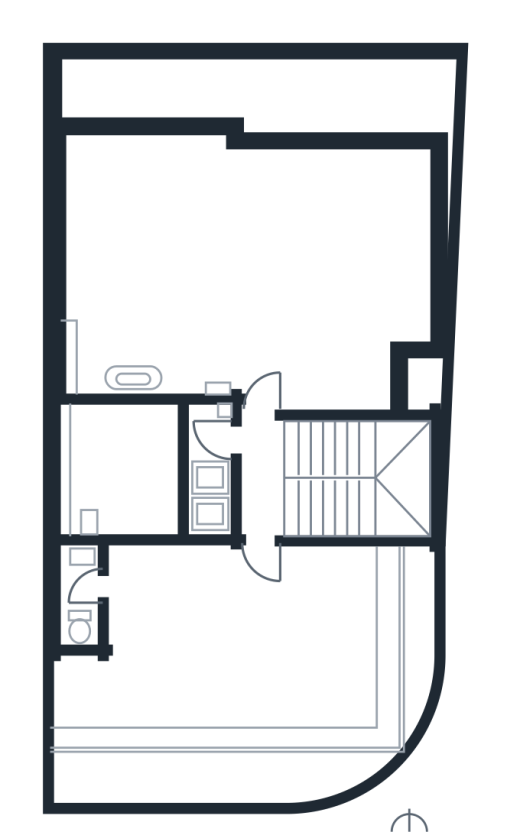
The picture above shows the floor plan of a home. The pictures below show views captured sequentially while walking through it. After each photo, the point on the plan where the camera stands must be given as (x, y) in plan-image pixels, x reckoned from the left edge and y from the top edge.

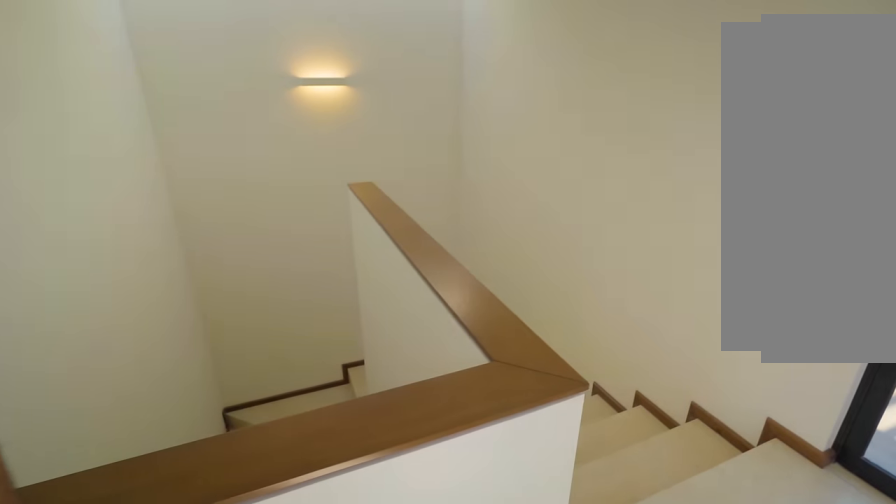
(237, 443)
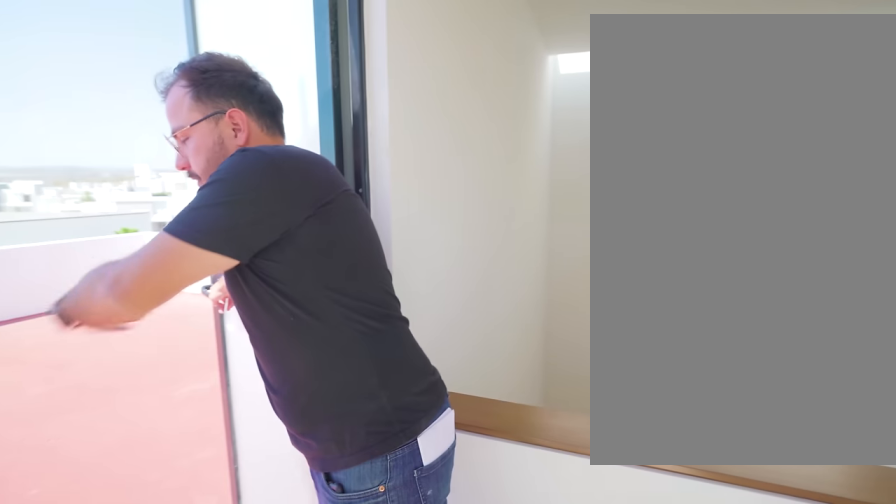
(254, 442)
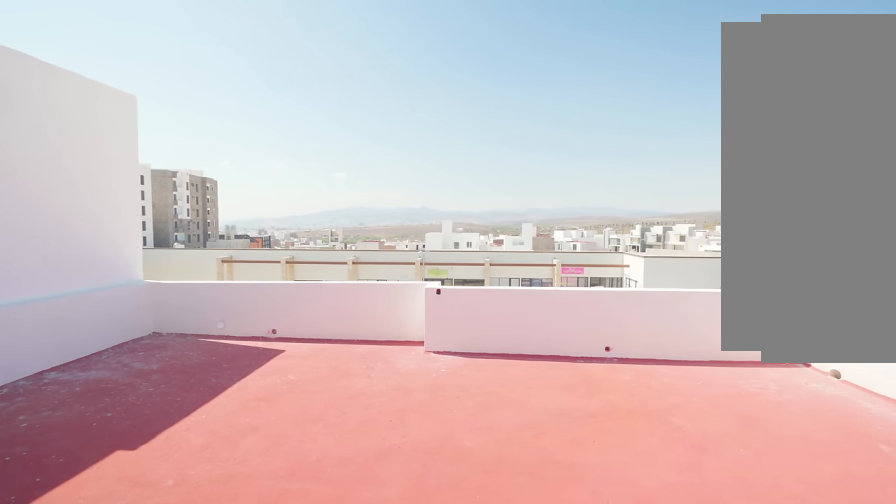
(264, 379)
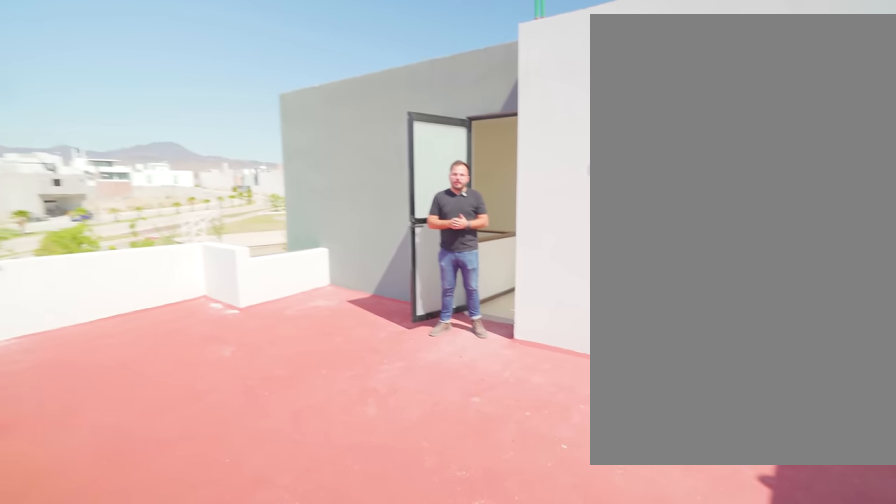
(214, 205)
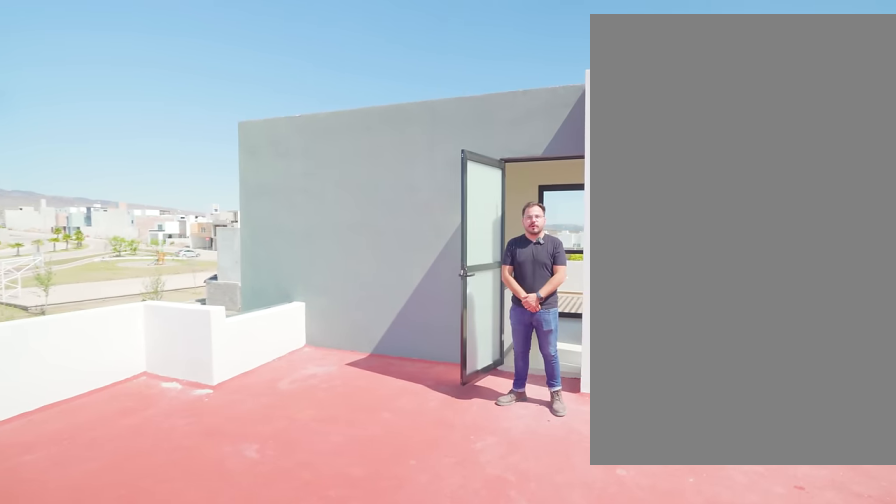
(269, 277)
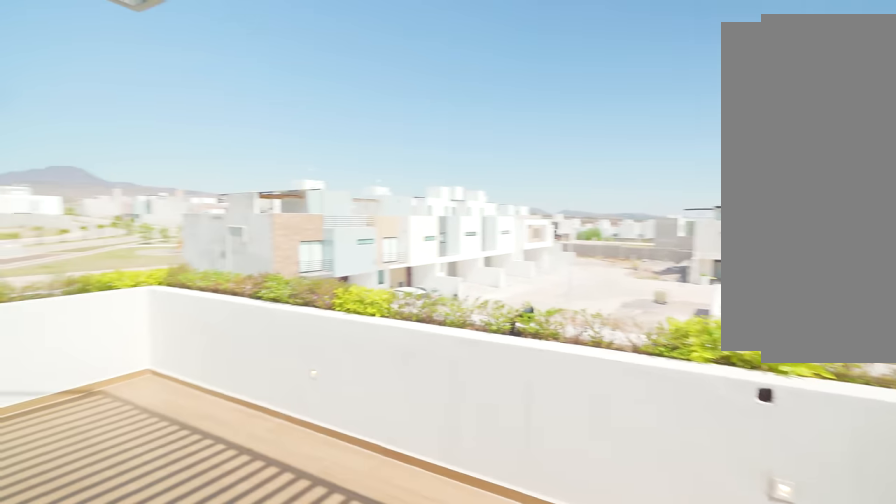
(271, 630)
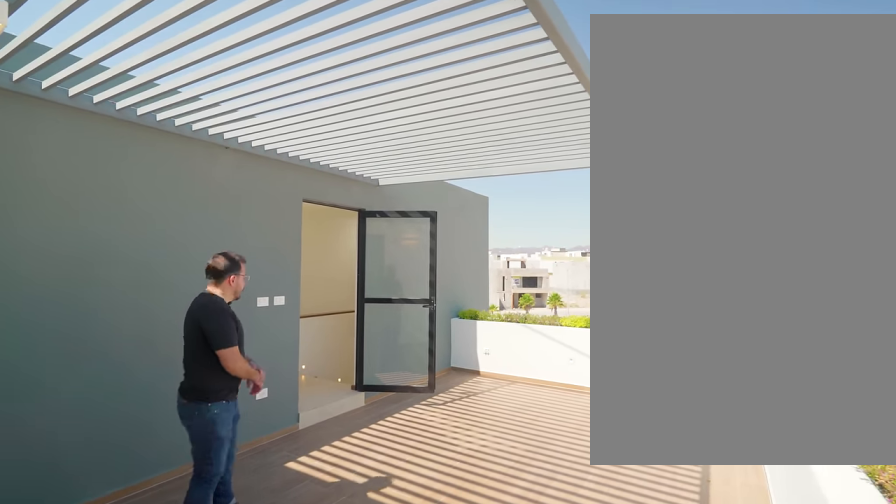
(81, 725)
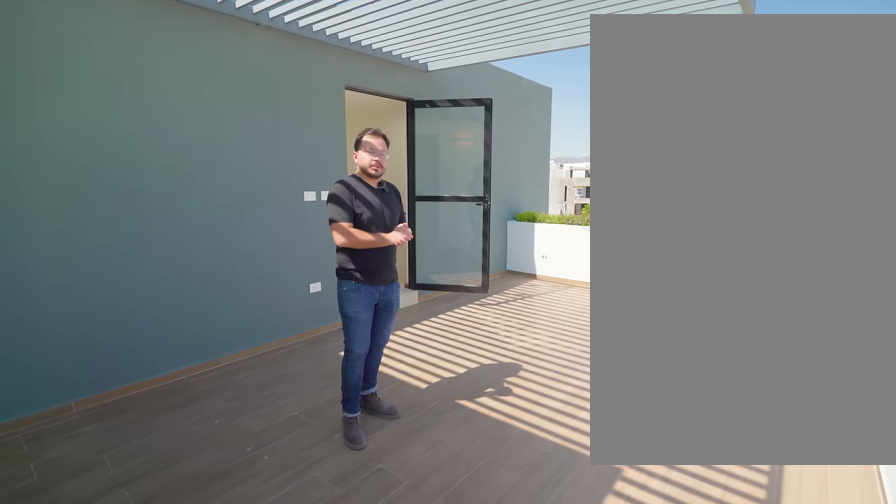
(81, 725)
